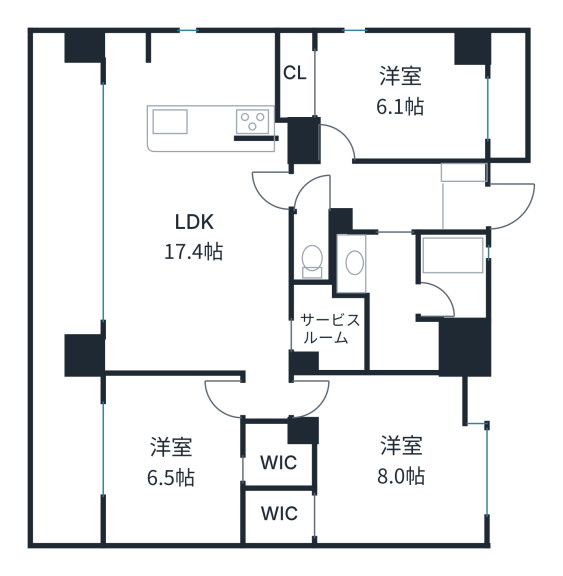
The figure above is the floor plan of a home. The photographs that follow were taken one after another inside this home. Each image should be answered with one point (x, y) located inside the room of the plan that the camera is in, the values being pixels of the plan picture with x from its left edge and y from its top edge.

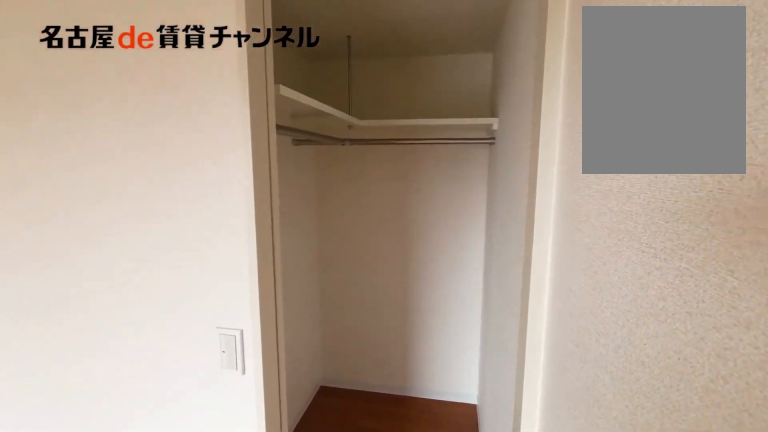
(191, 468)
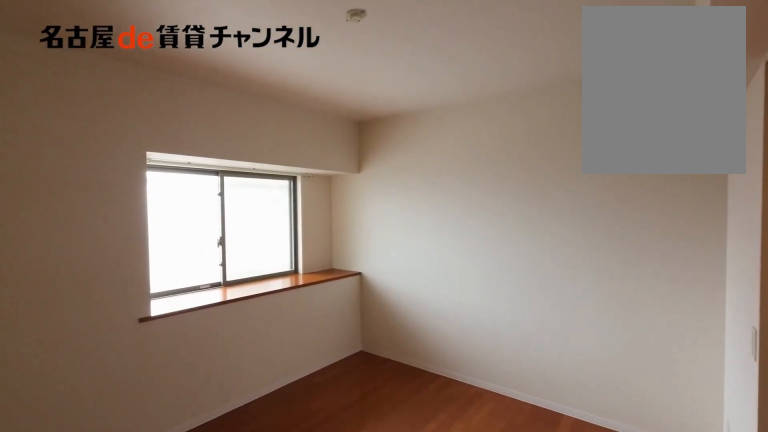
(376, 455)
